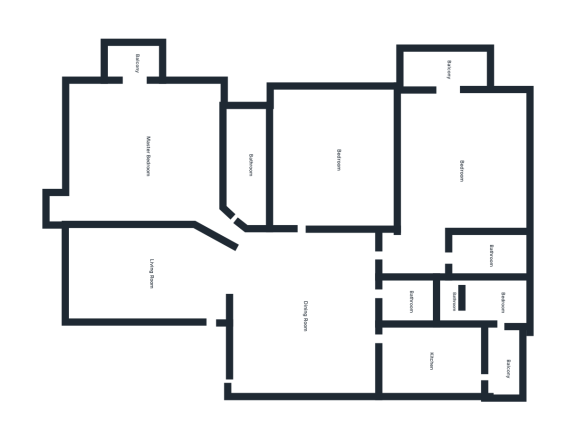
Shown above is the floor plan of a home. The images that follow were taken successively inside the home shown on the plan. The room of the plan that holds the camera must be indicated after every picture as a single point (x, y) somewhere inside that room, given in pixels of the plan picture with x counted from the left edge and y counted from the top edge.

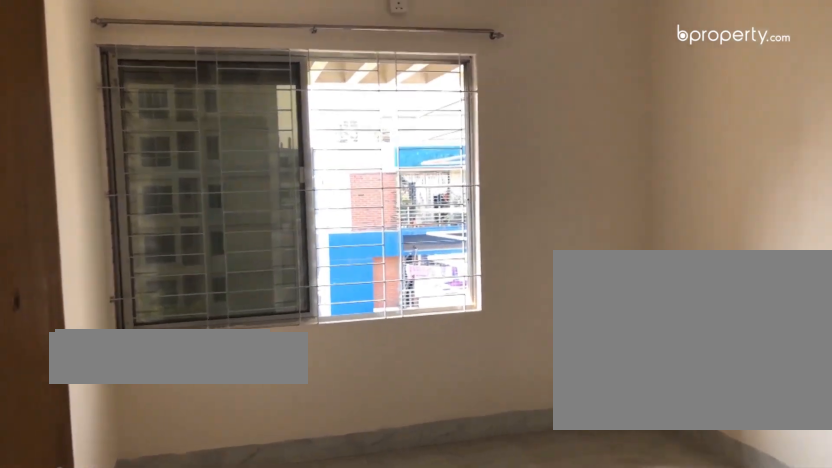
(328, 155)
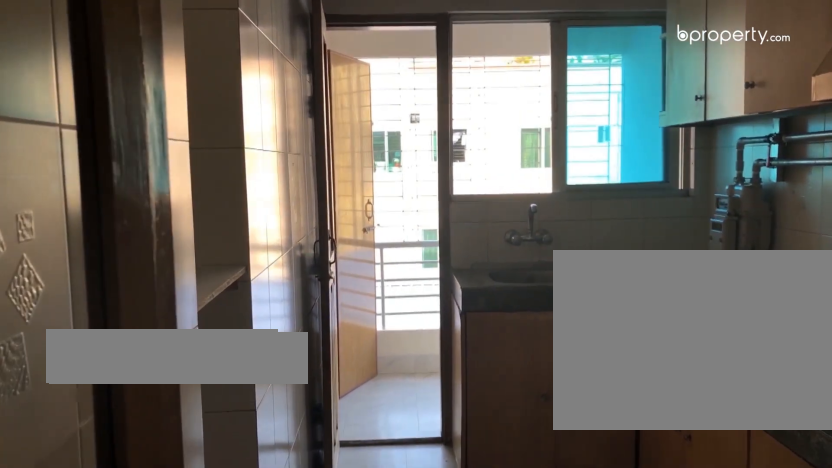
(430, 355)
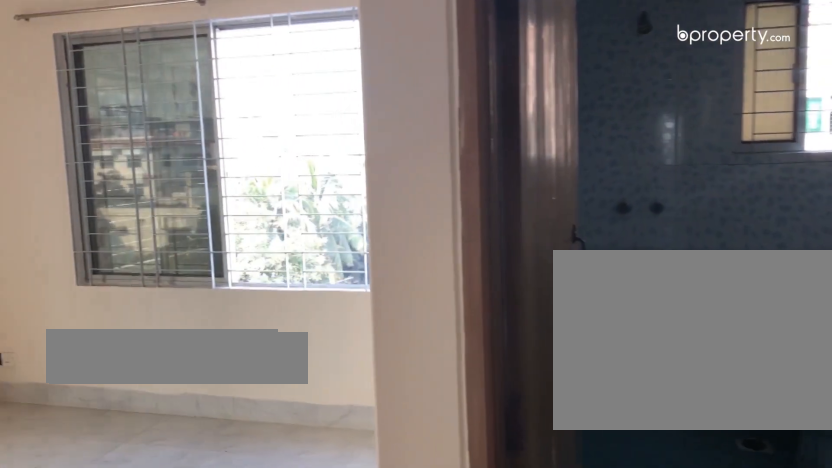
(474, 176)
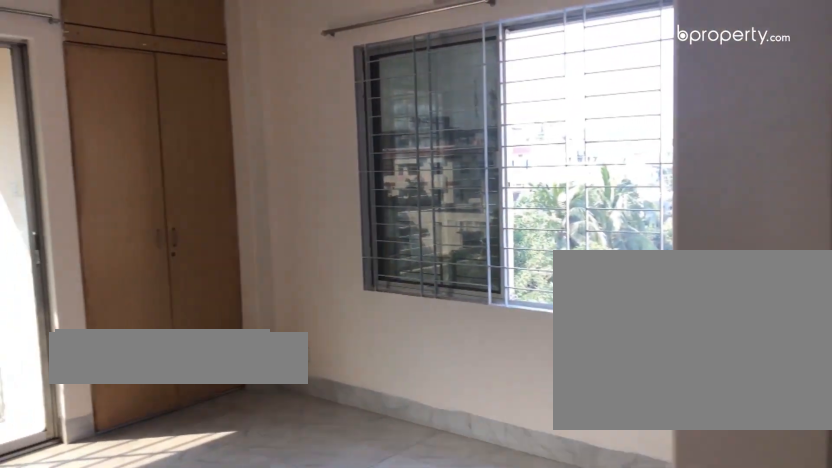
(474, 176)
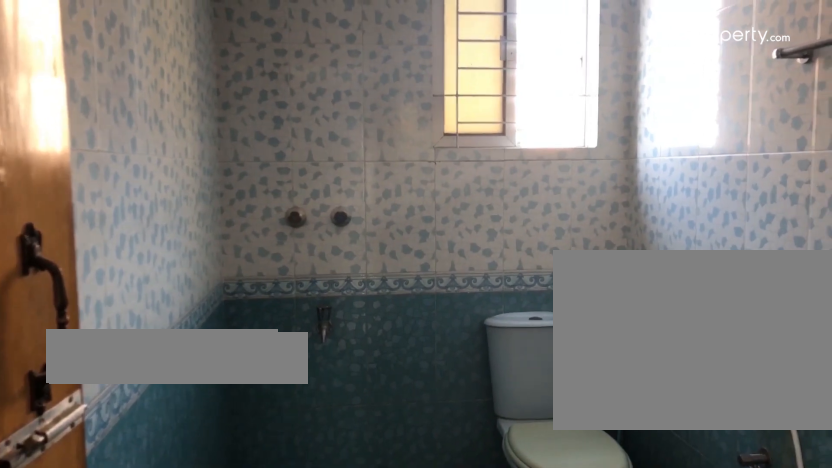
(505, 256)
